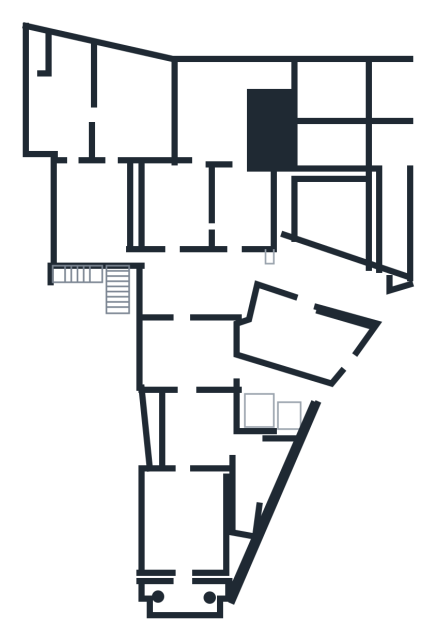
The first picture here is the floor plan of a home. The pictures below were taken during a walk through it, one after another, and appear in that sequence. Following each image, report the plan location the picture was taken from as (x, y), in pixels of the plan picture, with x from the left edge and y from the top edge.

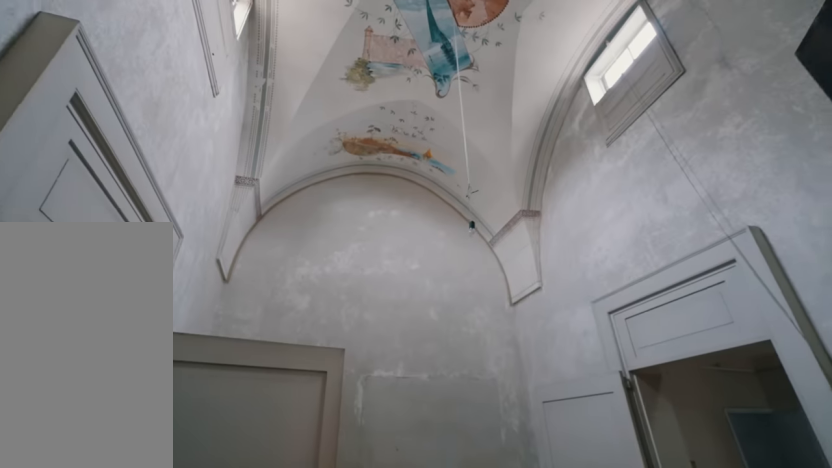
(213, 370)
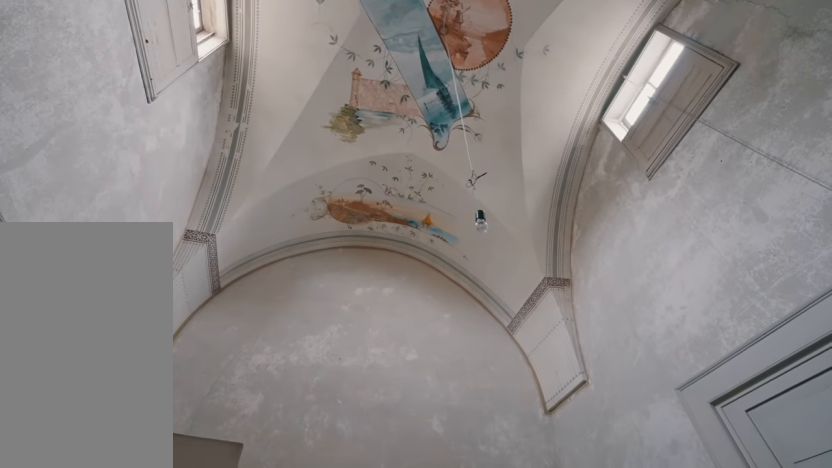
(183, 355)
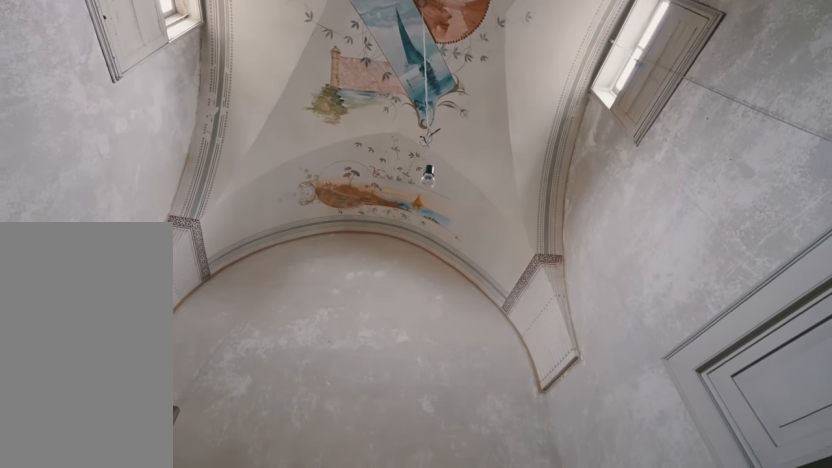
(183, 355)
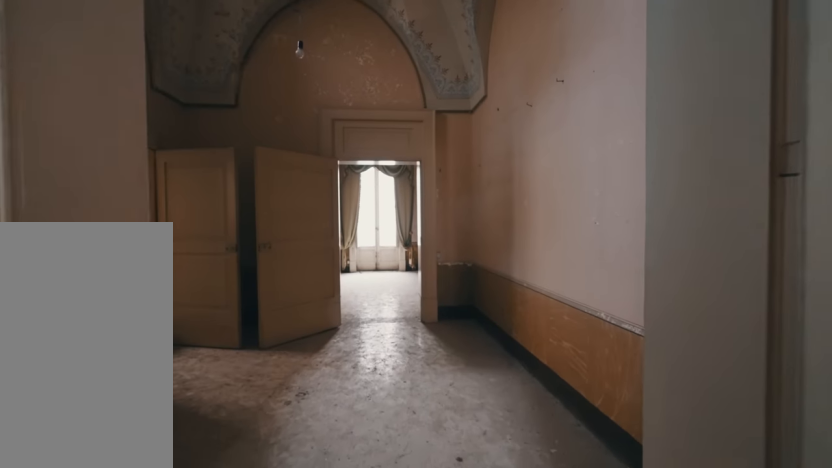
(184, 363)
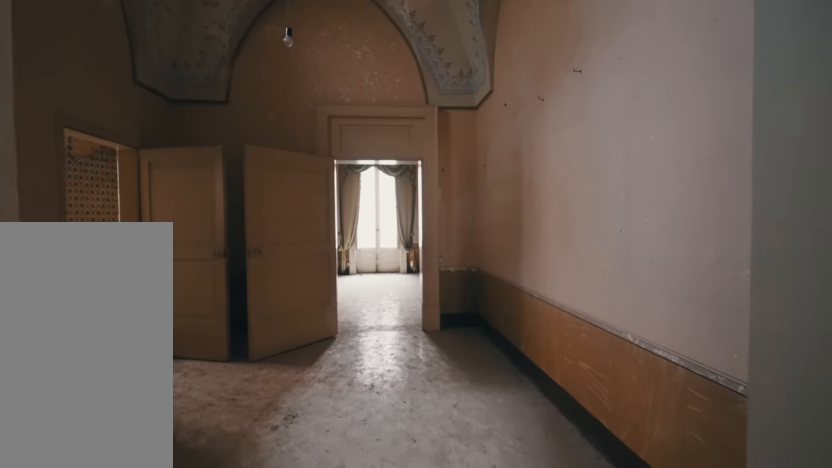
(186, 384)
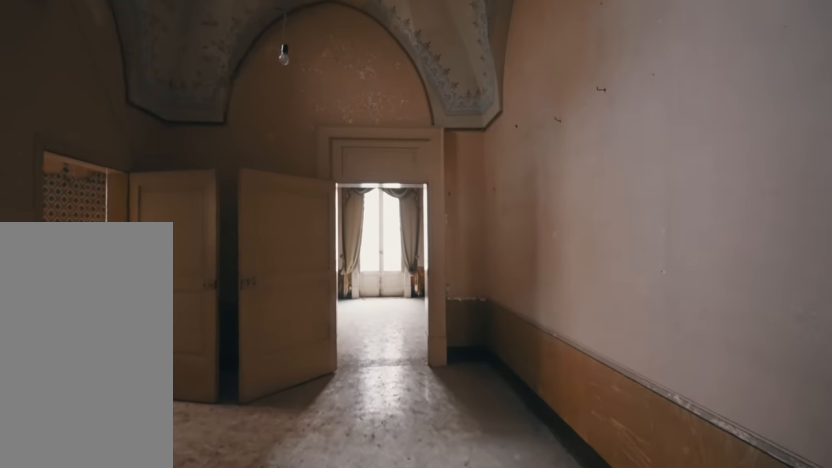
(189, 411)
